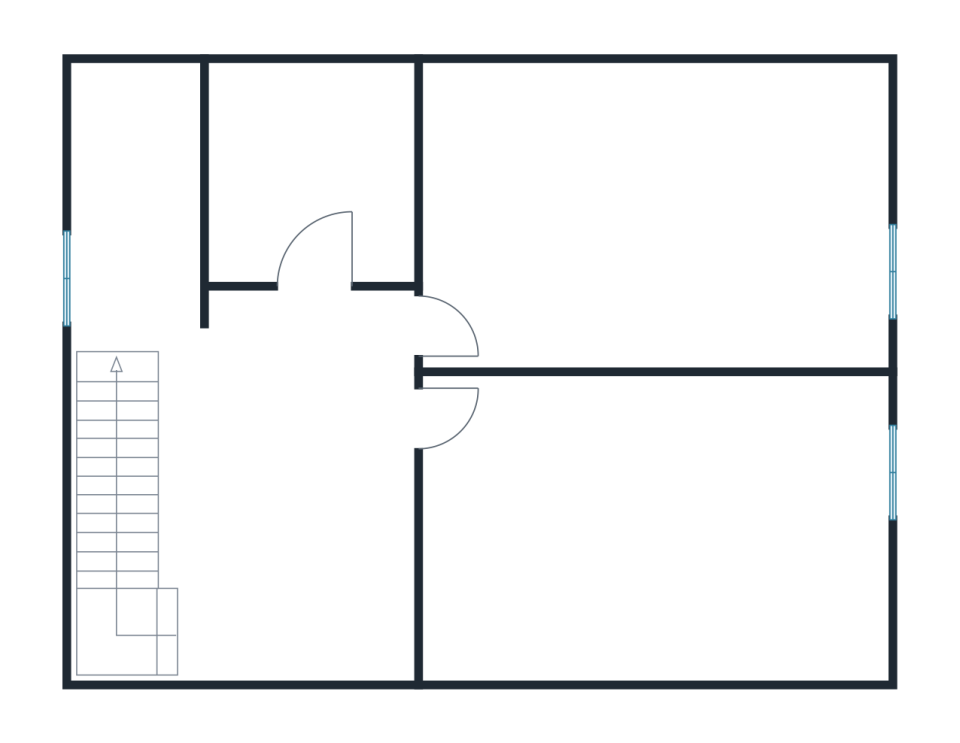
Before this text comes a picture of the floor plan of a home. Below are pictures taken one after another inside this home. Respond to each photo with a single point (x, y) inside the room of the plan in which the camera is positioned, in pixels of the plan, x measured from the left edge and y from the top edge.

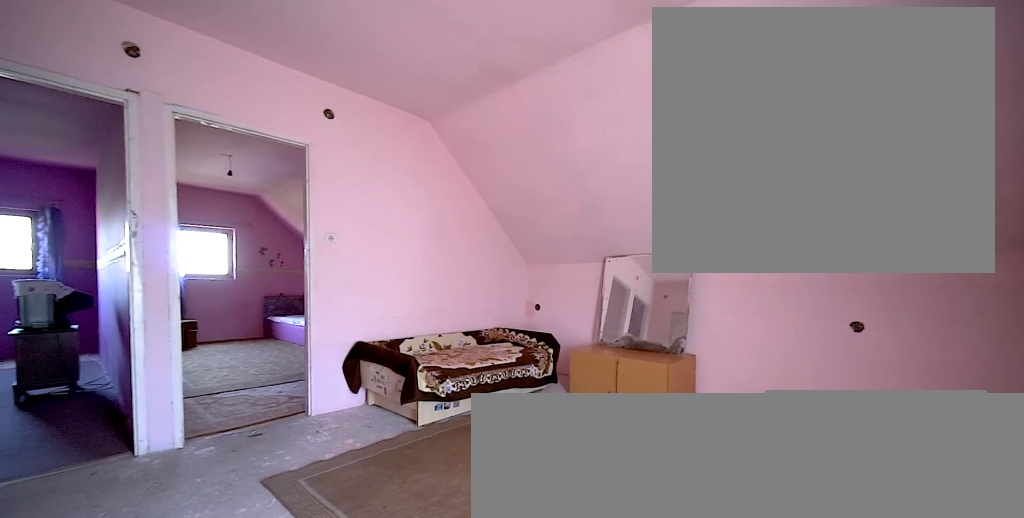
(306, 475)
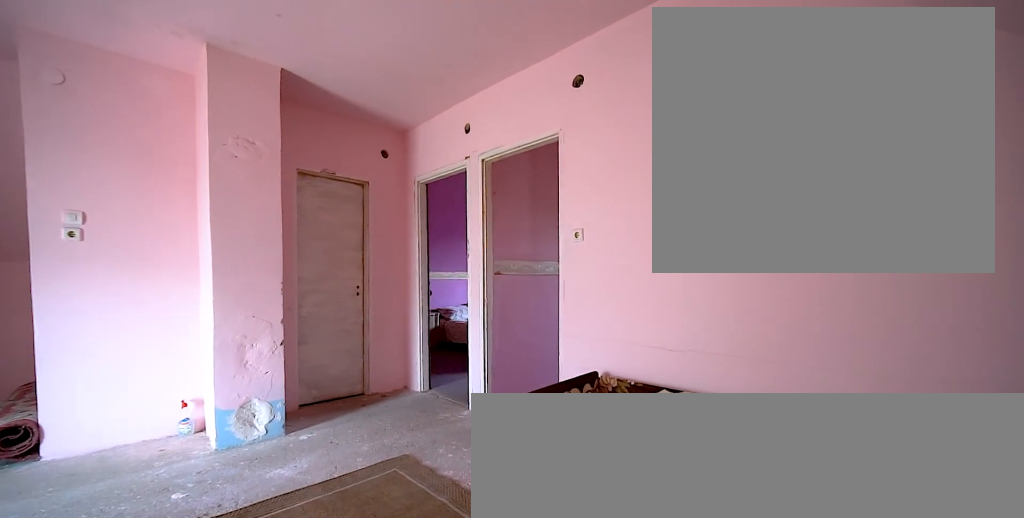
(305, 475)
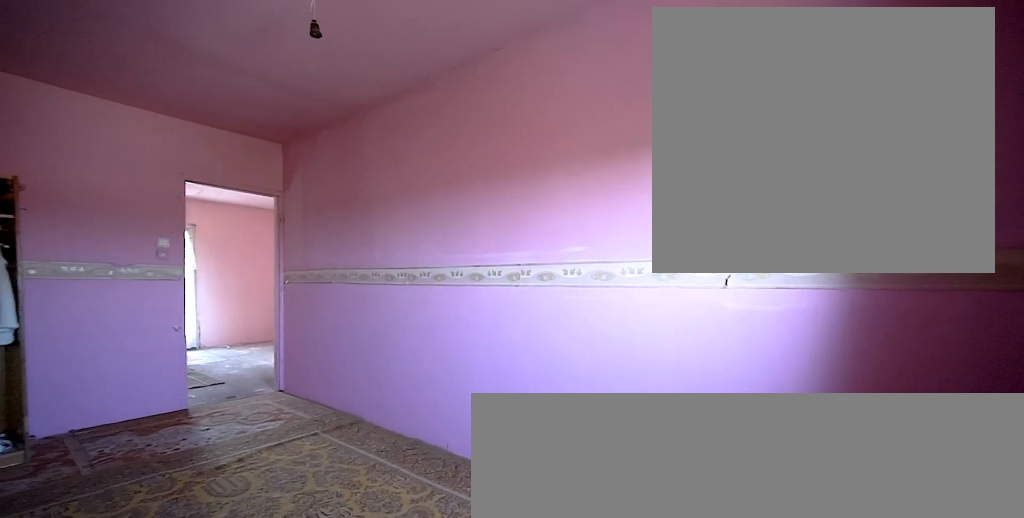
(662, 533)
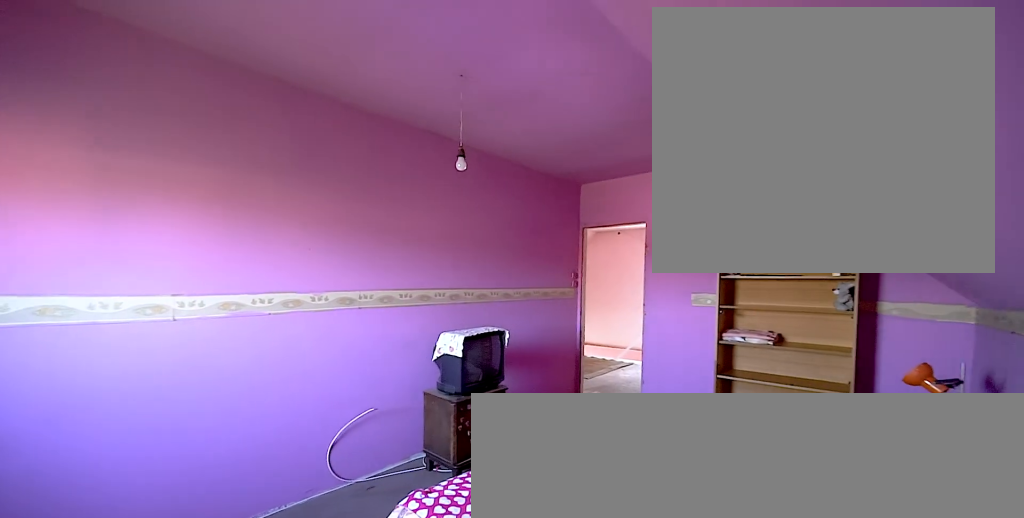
(662, 244)
